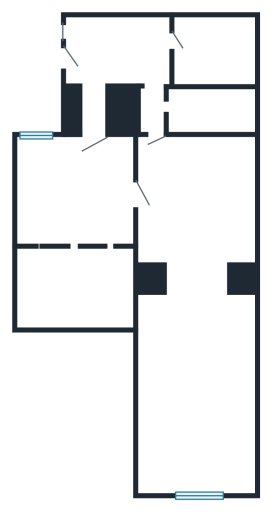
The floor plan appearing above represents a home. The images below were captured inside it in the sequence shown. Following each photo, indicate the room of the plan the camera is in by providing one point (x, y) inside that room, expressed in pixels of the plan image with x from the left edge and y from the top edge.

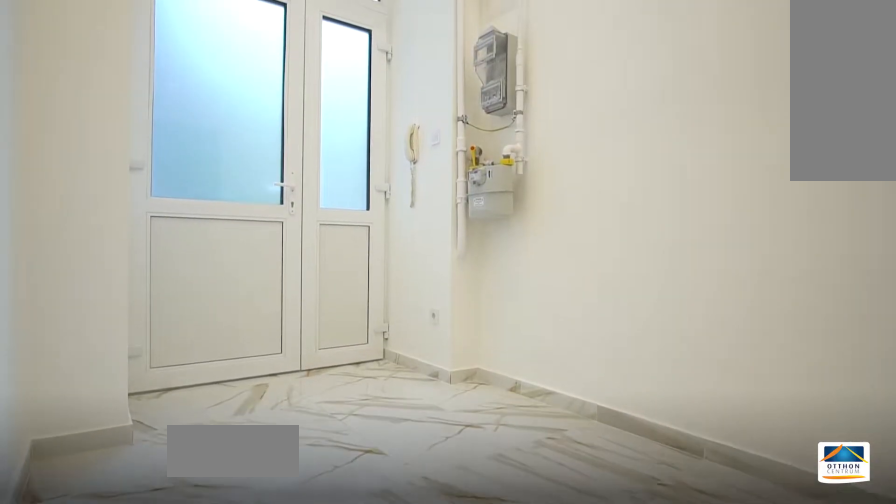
(125, 55)
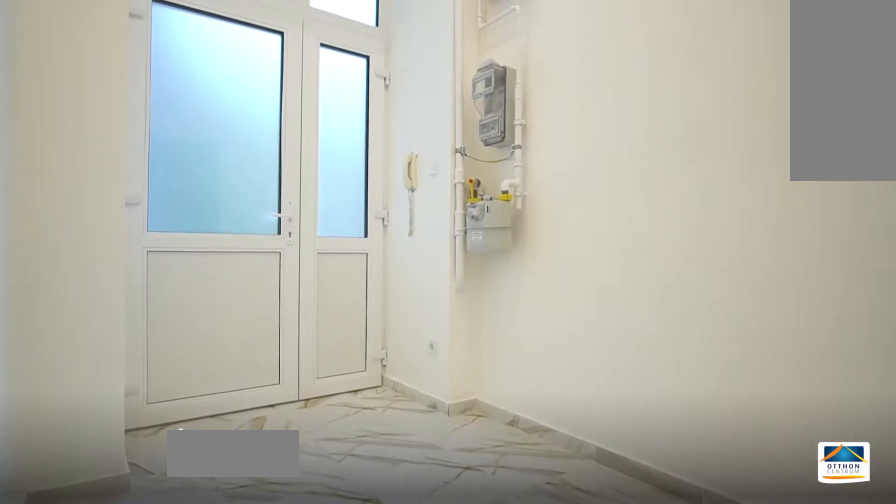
(124, 54)
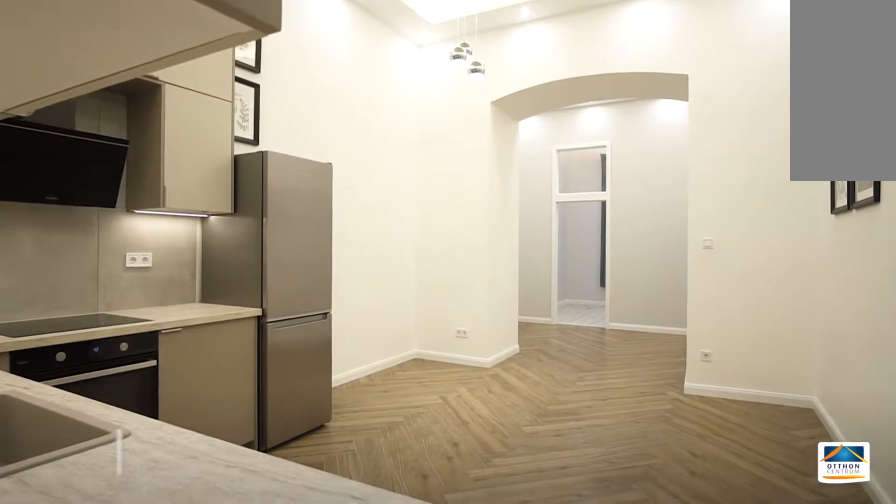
(198, 206)
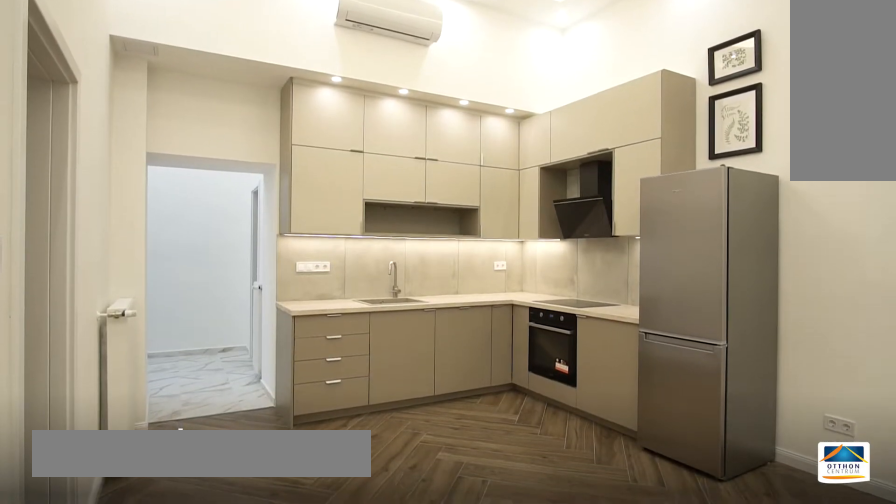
(198, 207)
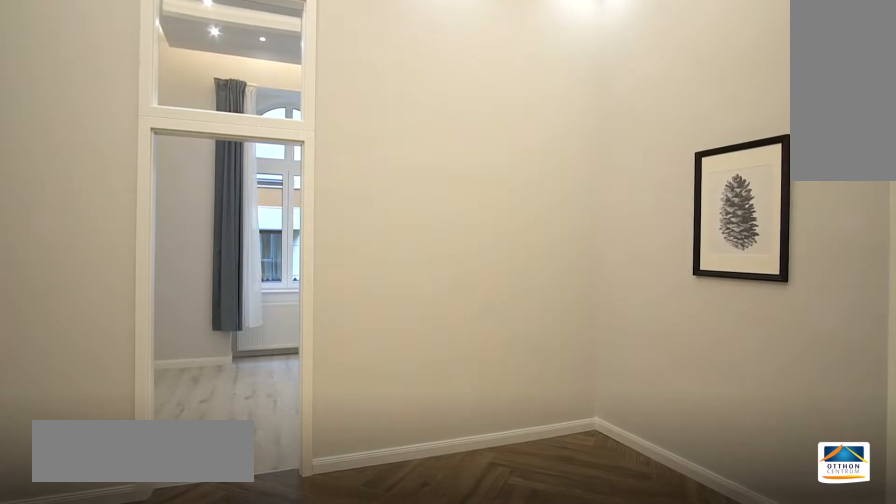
(198, 312)
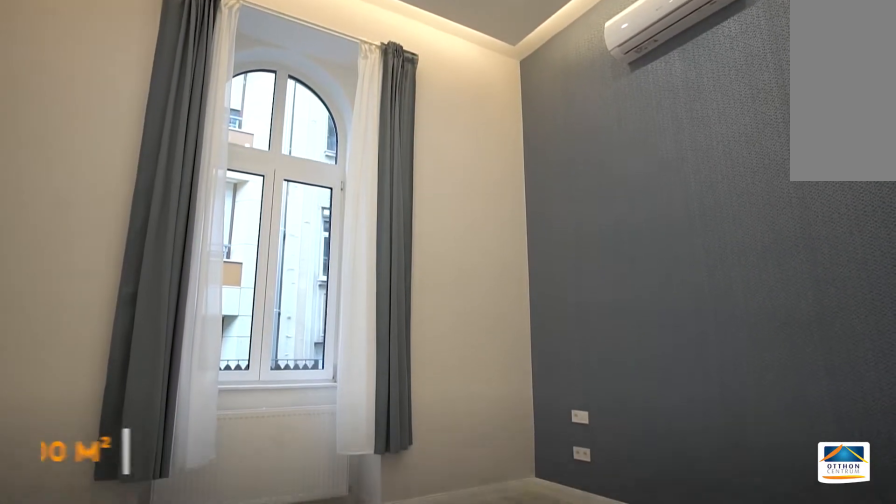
(199, 437)
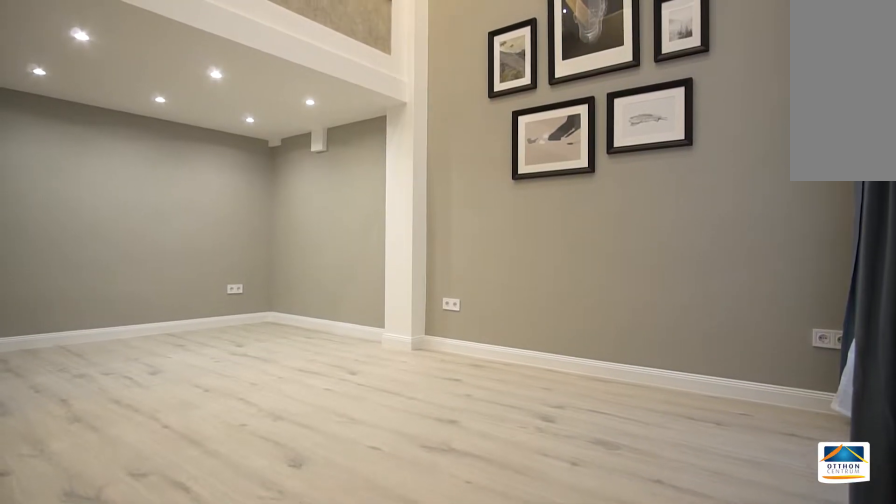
(80, 209)
